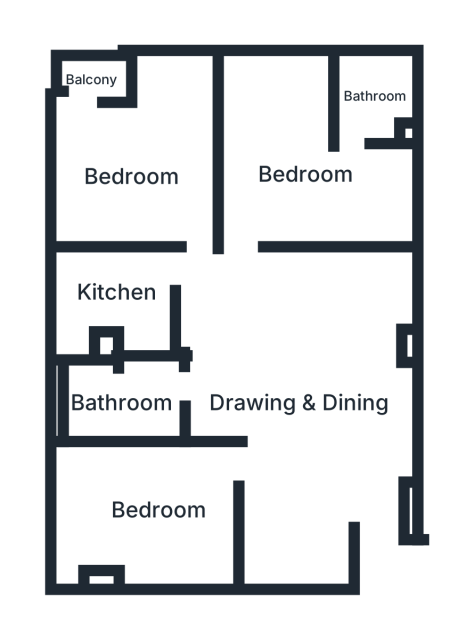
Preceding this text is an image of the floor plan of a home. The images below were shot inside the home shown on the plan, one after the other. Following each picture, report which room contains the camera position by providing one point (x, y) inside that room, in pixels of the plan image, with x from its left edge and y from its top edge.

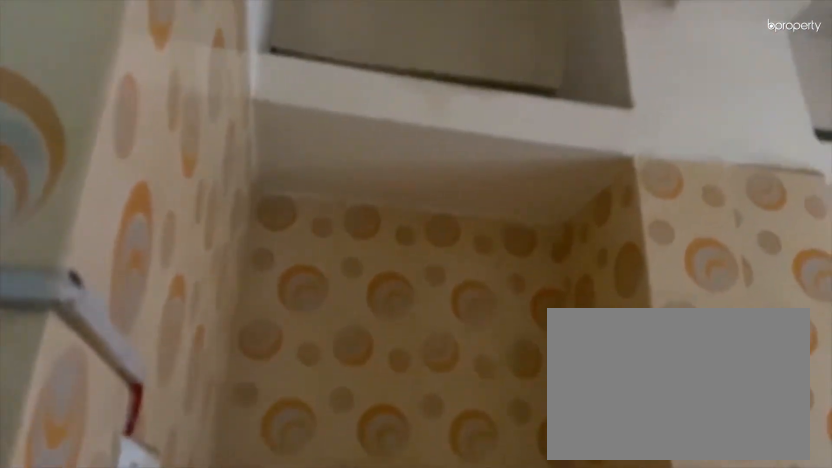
(119, 291)
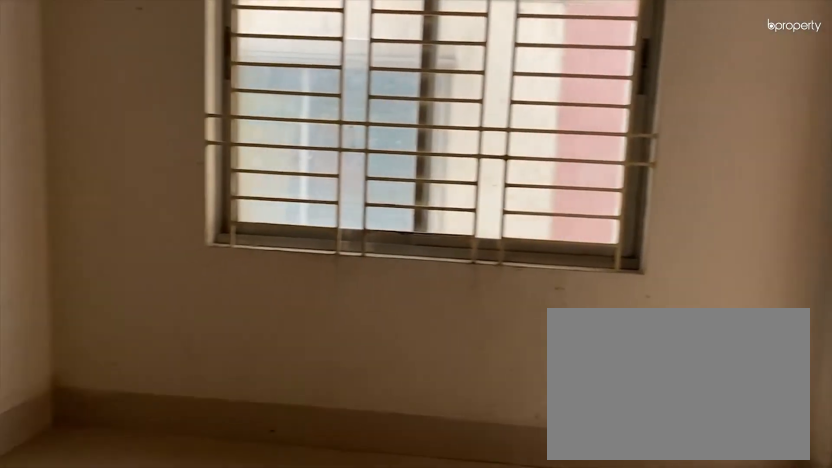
(128, 178)
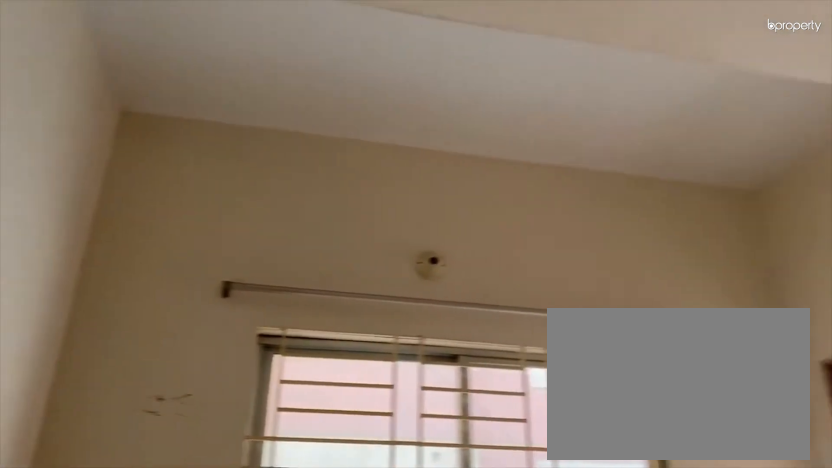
(128, 178)
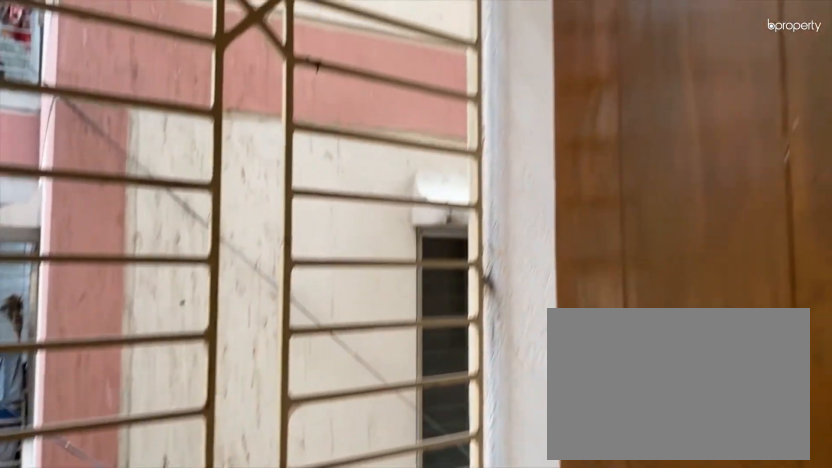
(92, 80)
